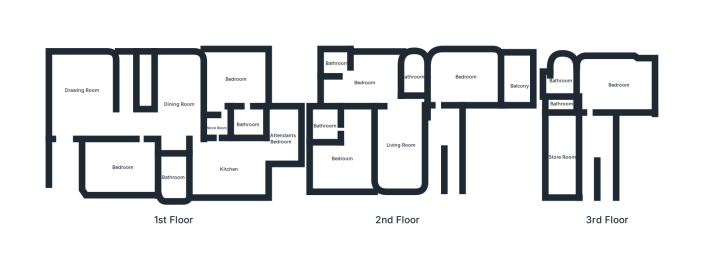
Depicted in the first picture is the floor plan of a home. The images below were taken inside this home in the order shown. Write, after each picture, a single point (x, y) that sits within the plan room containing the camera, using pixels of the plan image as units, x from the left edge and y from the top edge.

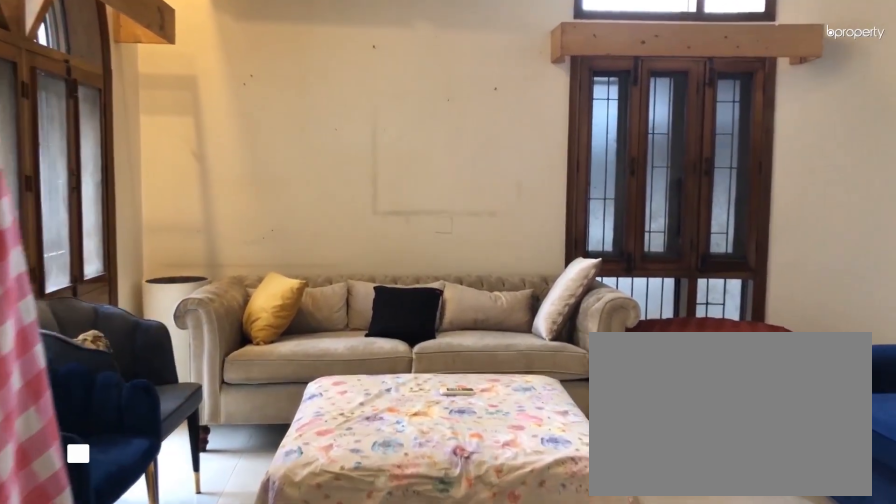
(74, 97)
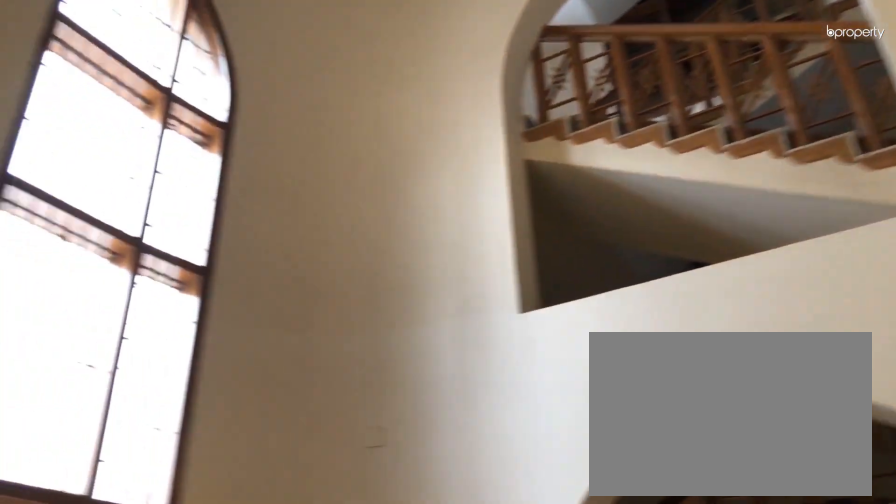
(82, 90)
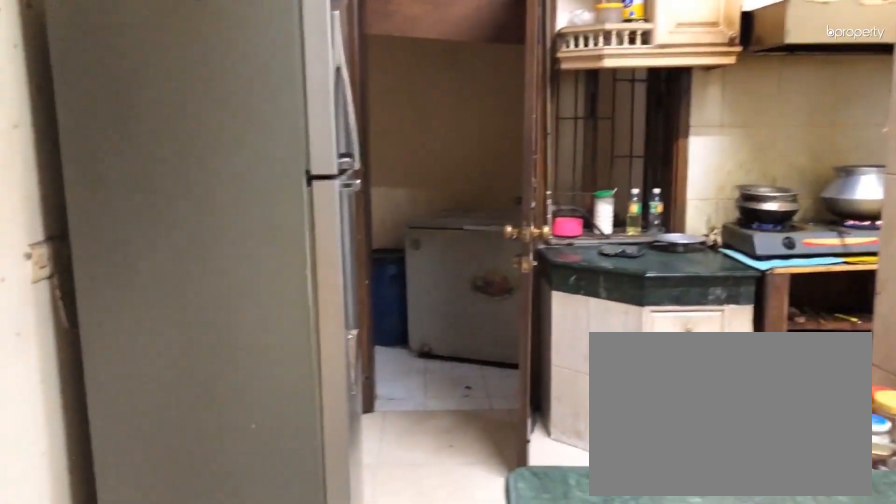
(227, 170)
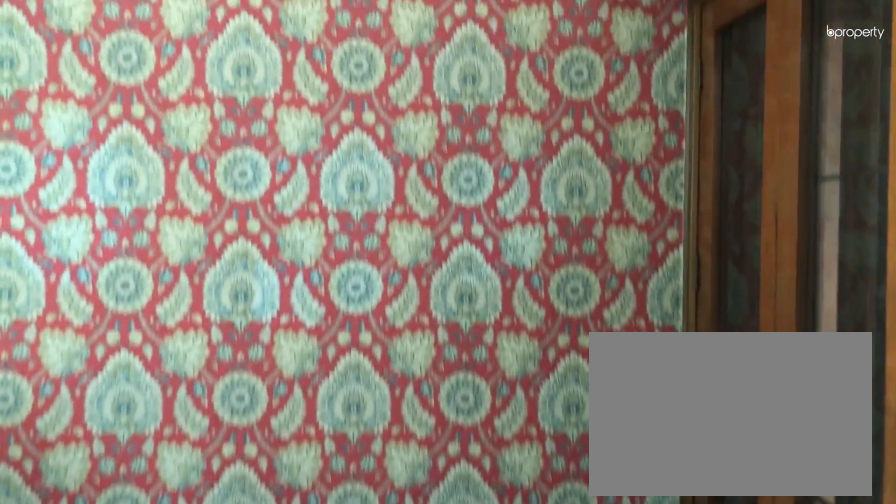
(519, 86)
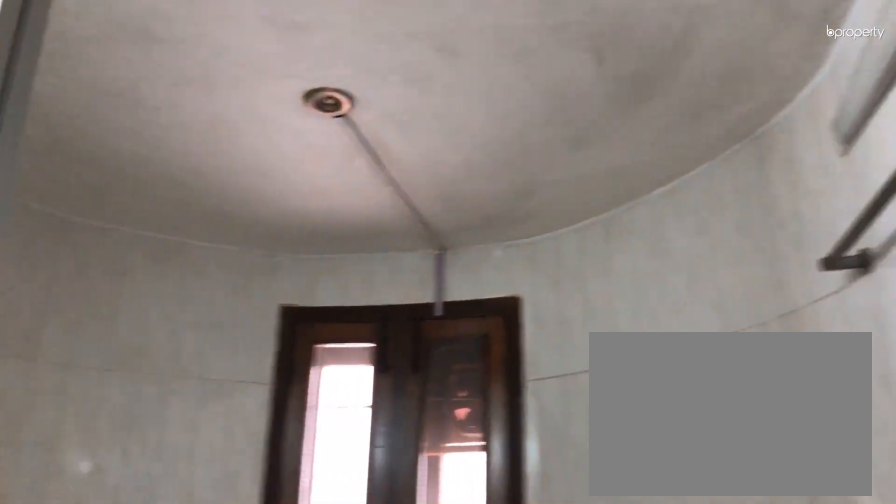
(410, 77)
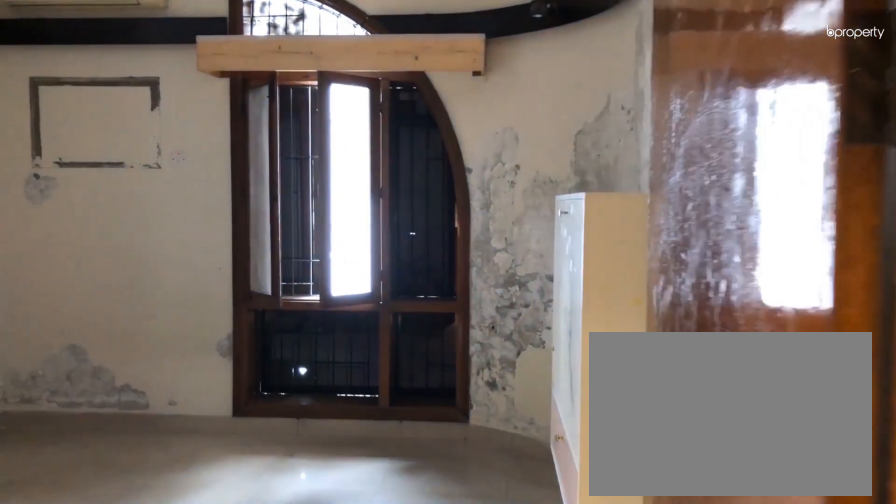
(364, 83)
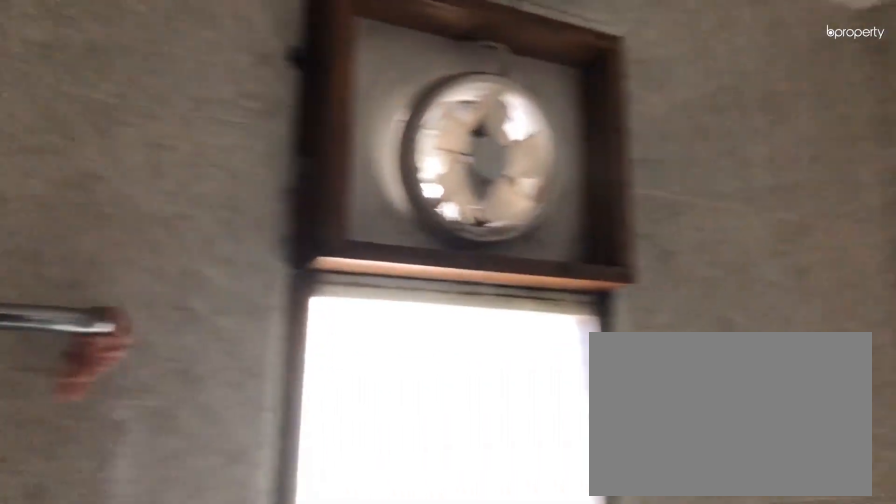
(335, 63)
